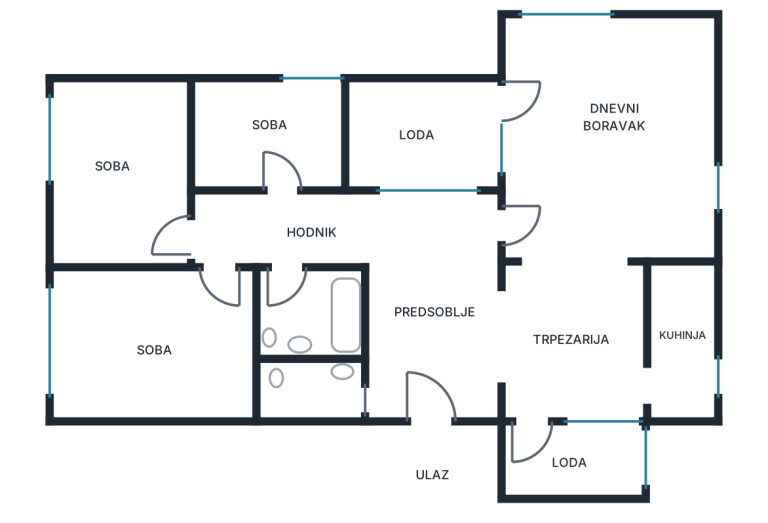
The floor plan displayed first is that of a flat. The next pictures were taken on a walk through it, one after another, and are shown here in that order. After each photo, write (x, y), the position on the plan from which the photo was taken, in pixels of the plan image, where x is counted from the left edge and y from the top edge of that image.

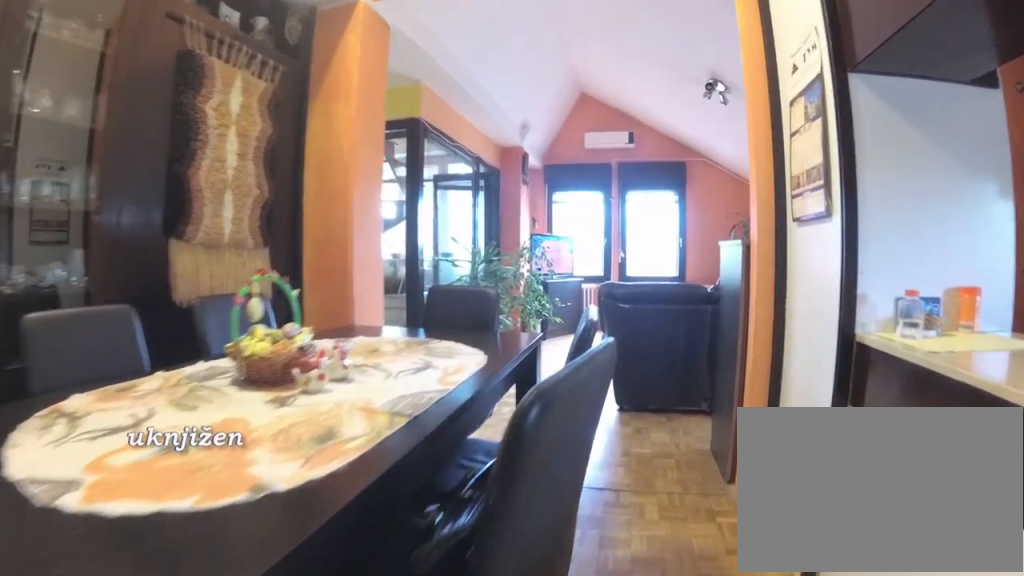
(623, 389)
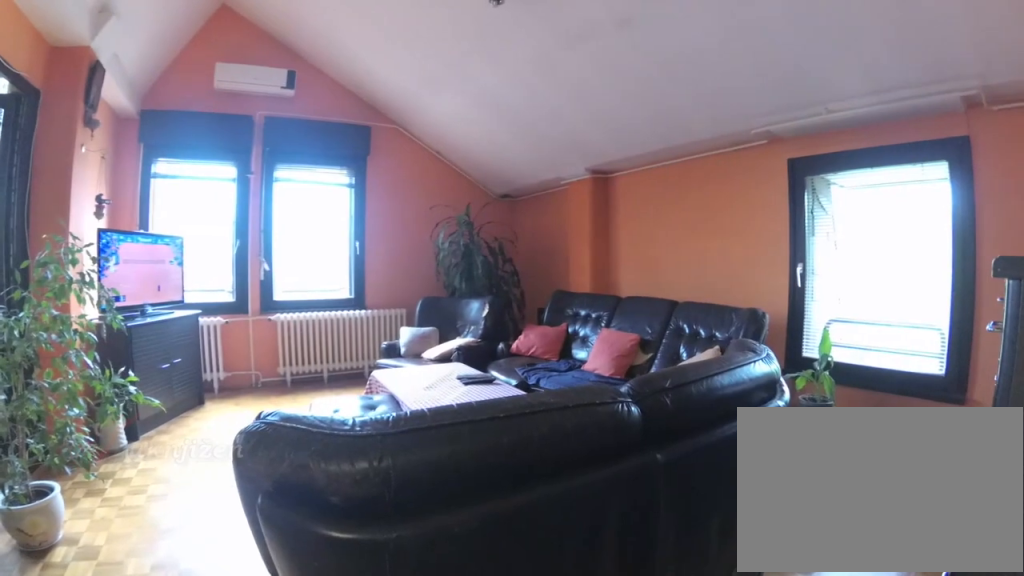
(605, 264)
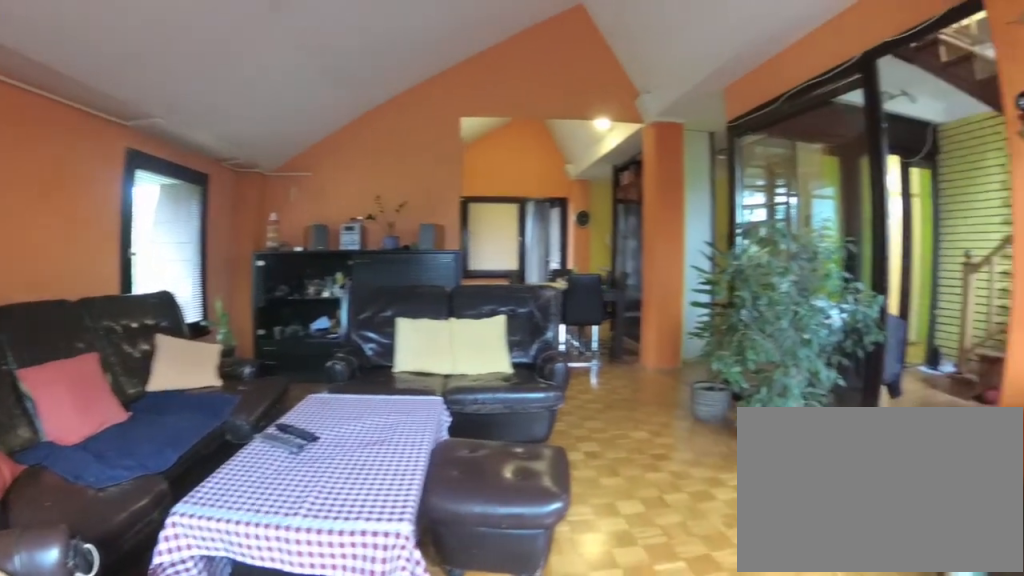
(592, 63)
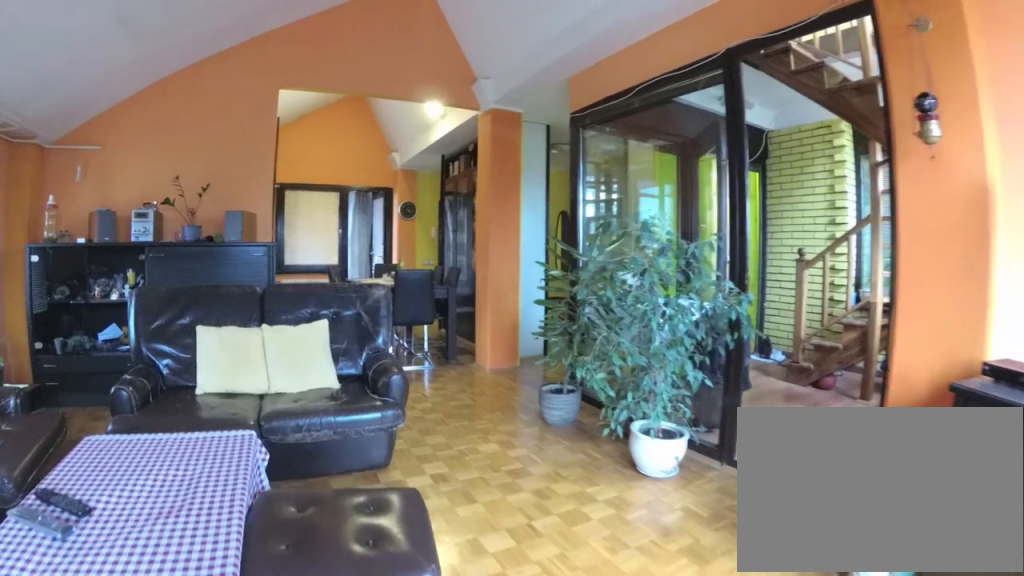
(600, 77)
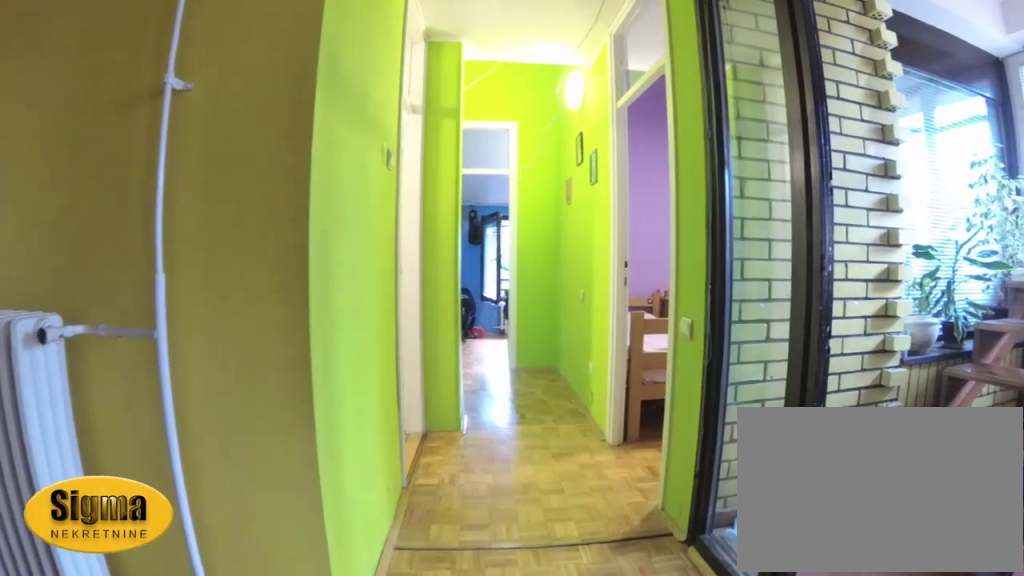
(432, 222)
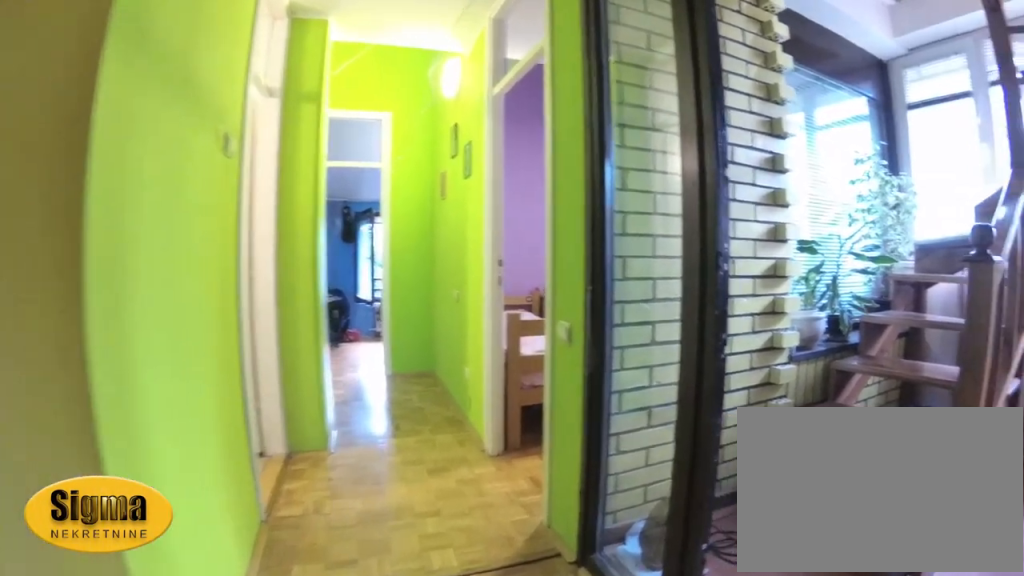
(412, 216)
